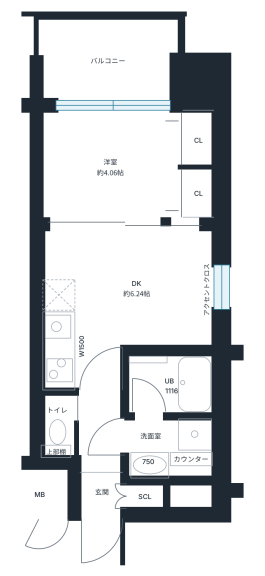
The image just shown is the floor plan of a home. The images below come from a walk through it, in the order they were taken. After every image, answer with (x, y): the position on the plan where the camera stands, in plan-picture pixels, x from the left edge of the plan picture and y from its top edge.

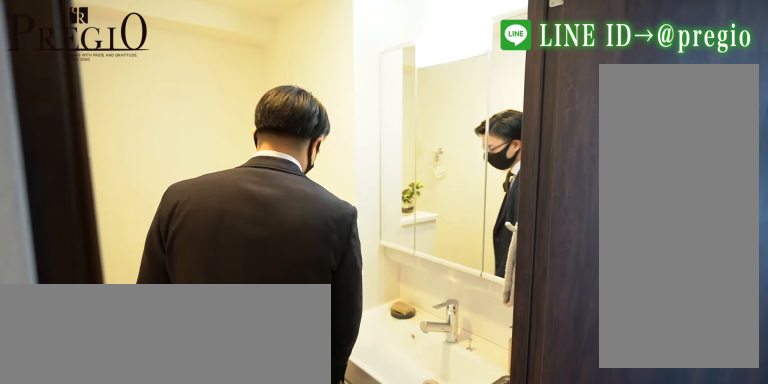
(150, 437)
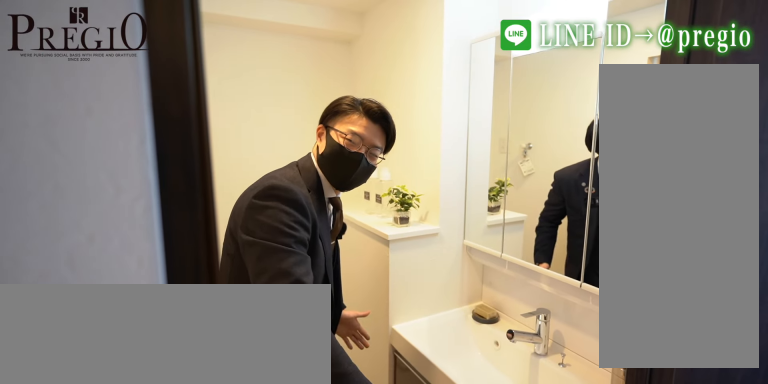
(150, 437)
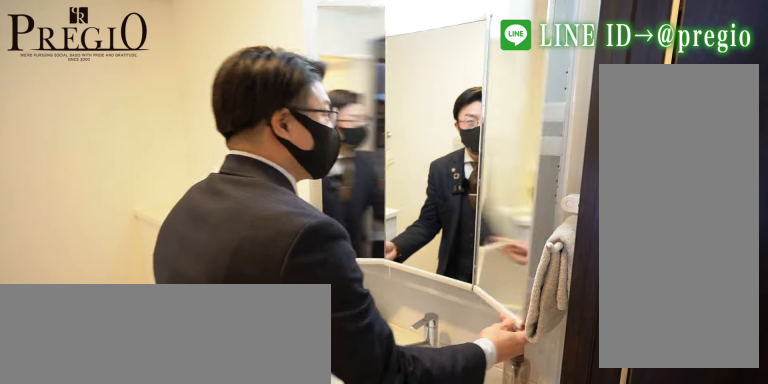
(150, 437)
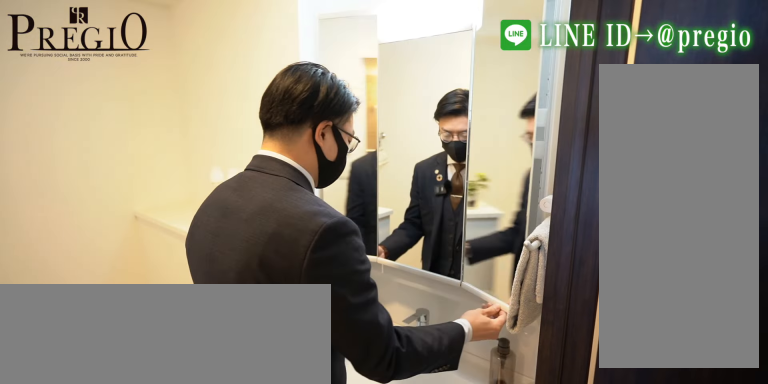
(150, 435)
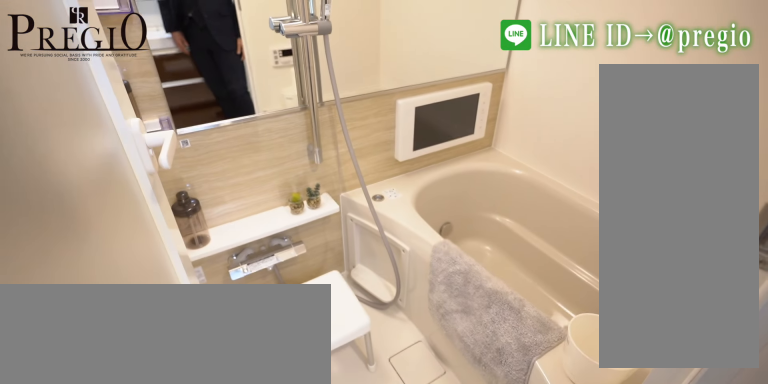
(167, 389)
